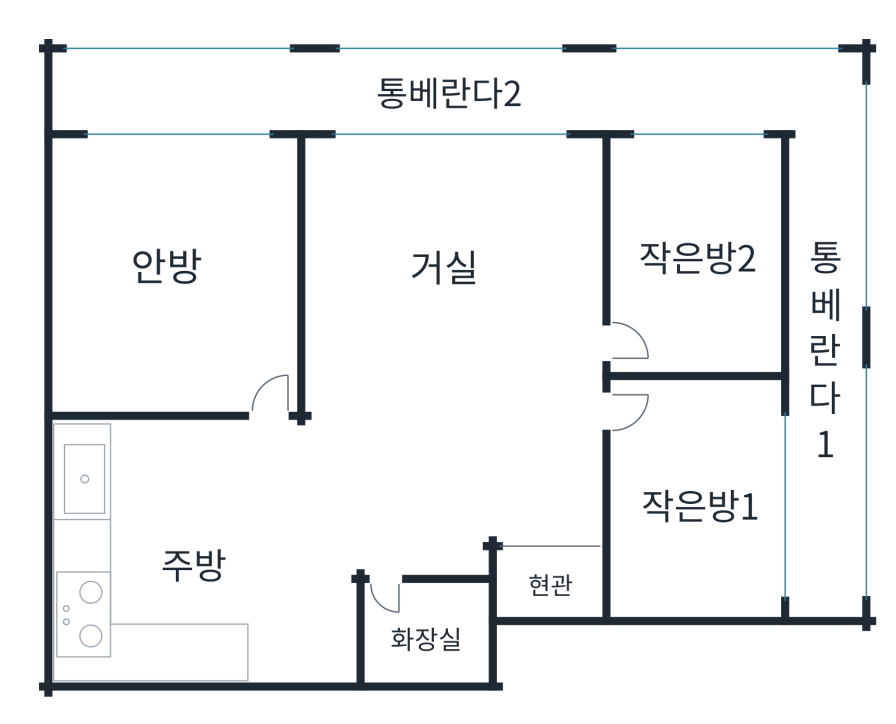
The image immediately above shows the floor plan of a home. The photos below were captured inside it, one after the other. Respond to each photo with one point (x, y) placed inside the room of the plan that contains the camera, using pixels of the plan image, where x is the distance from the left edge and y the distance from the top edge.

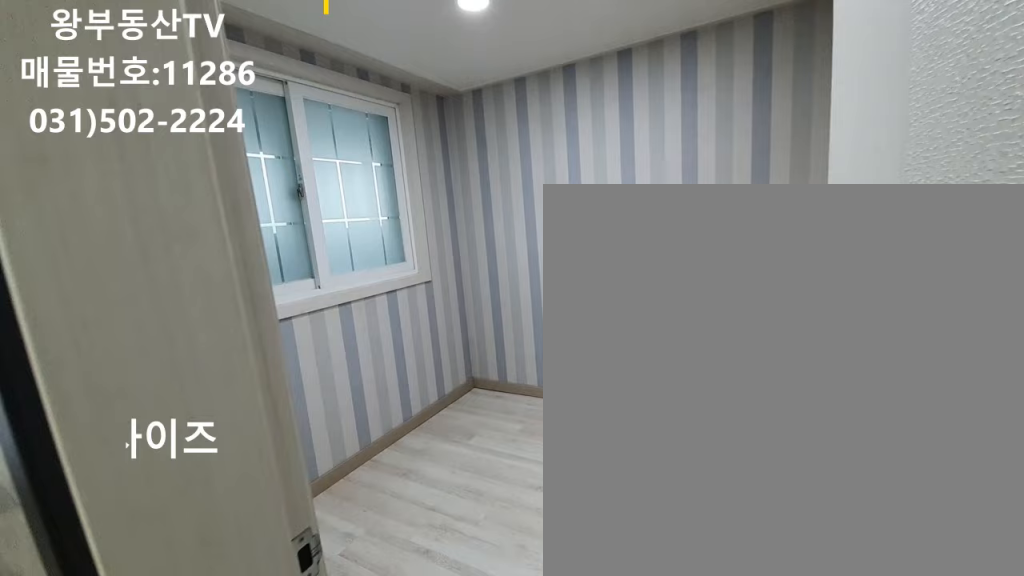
(699, 247)
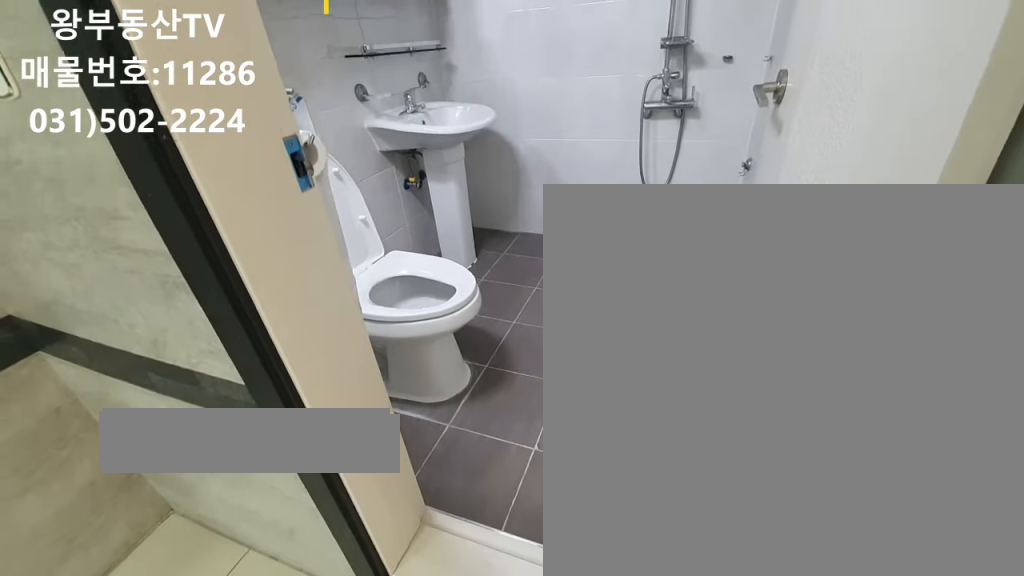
(432, 623)
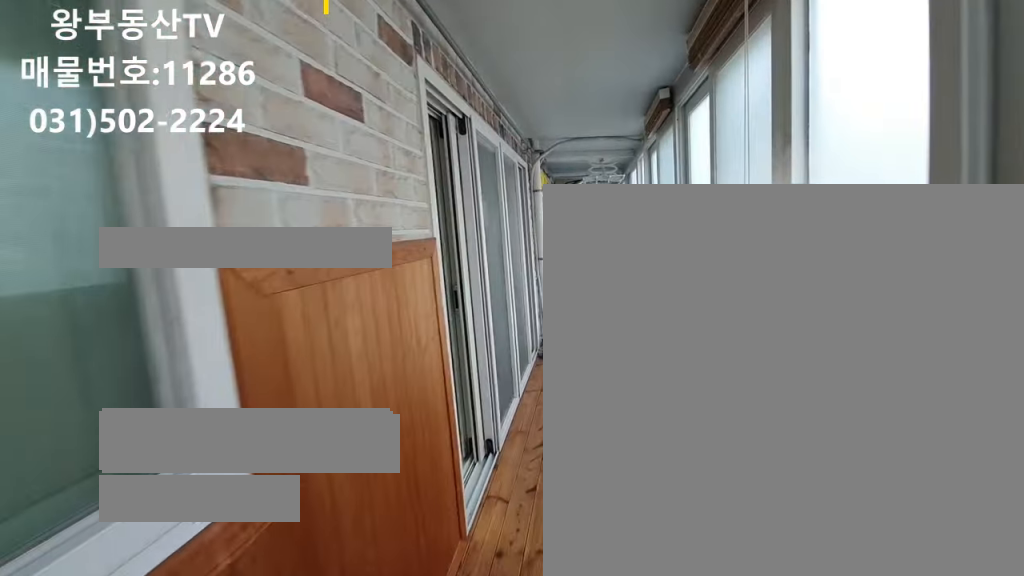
(450, 97)
